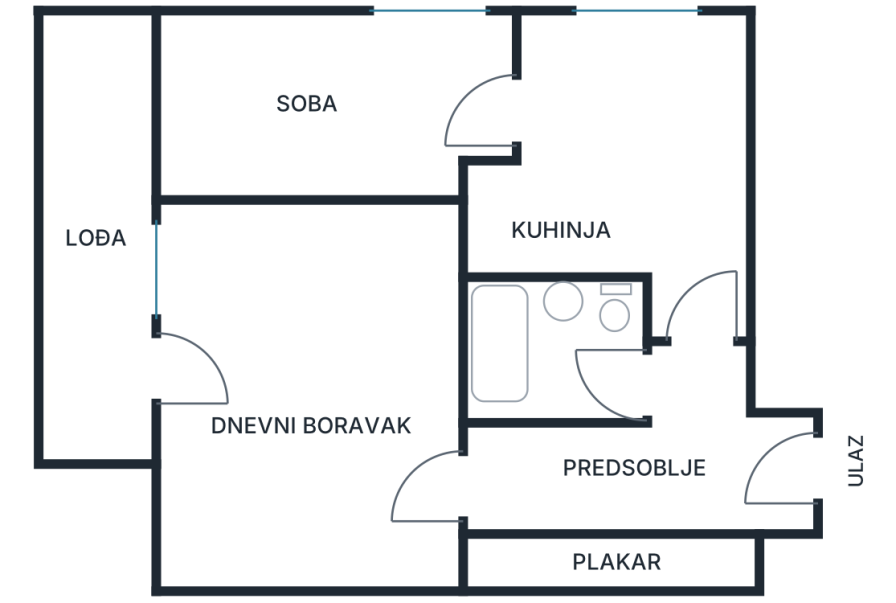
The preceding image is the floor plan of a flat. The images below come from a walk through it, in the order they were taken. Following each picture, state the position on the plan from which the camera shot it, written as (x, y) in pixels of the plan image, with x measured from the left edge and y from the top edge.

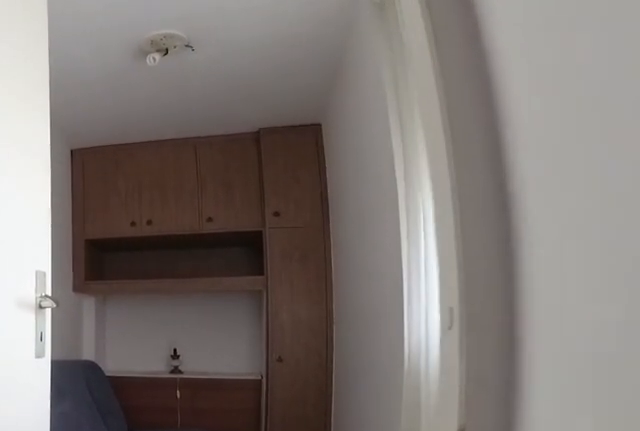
(644, 88)
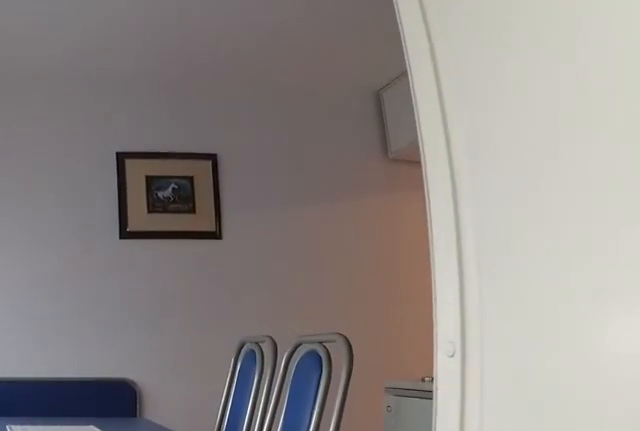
(426, 122)
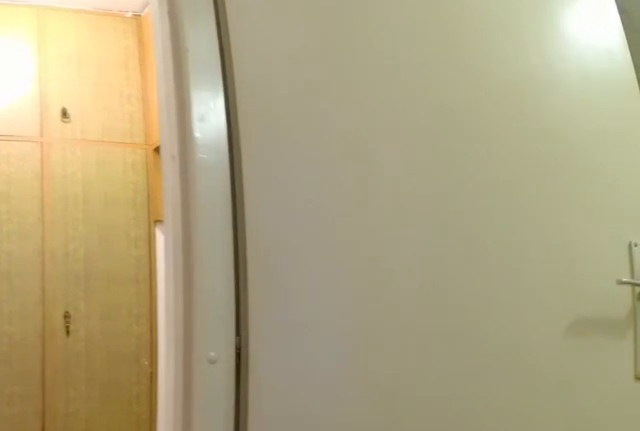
(686, 350)
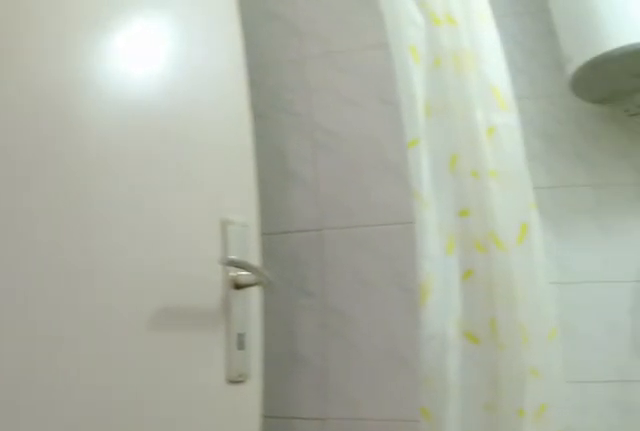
(679, 364)
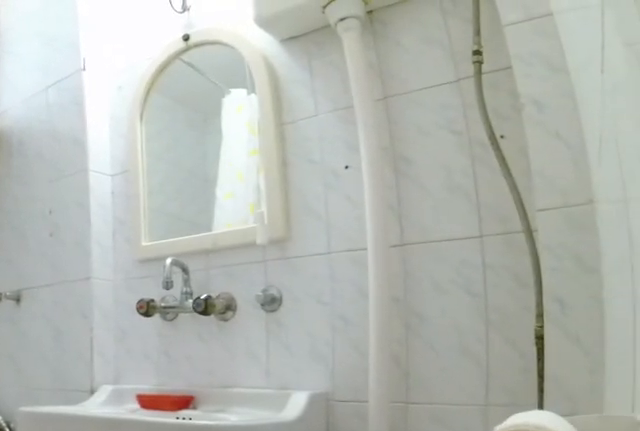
(661, 378)
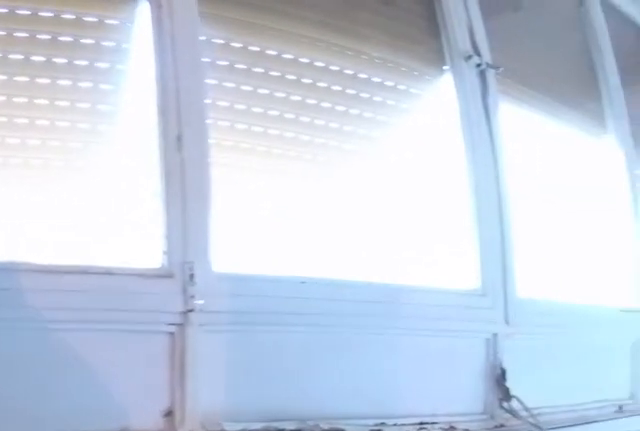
(135, 391)
